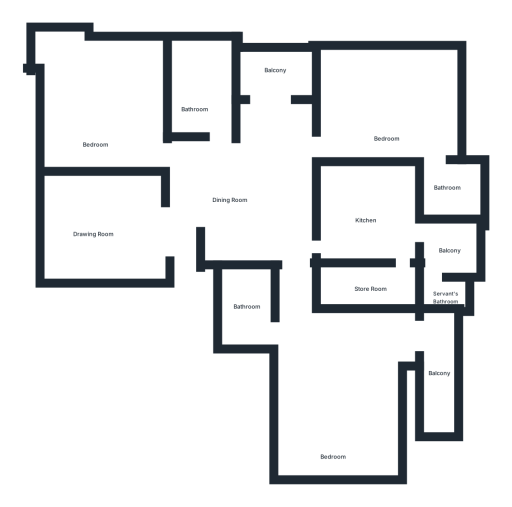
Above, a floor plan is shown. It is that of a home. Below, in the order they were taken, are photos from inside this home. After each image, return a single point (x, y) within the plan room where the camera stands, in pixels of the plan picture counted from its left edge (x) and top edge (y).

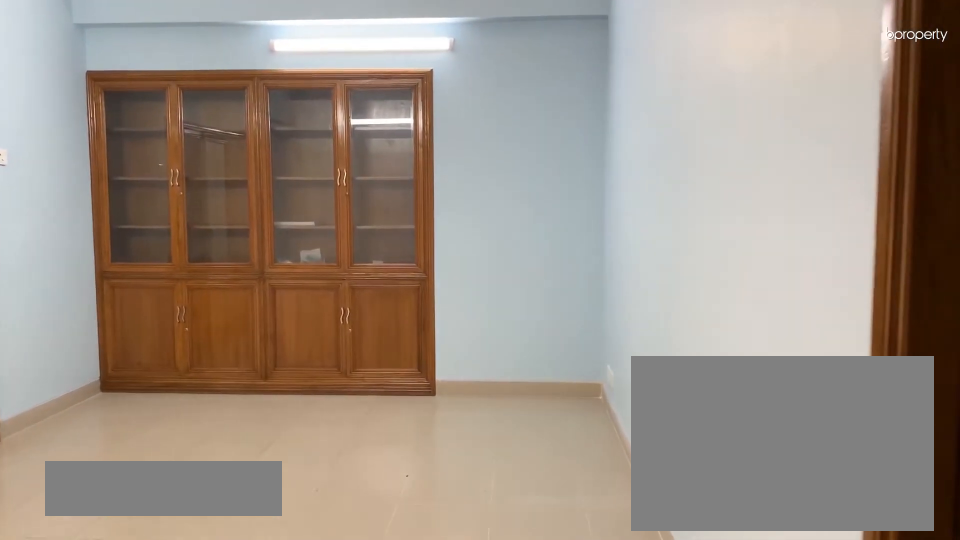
(305, 329)
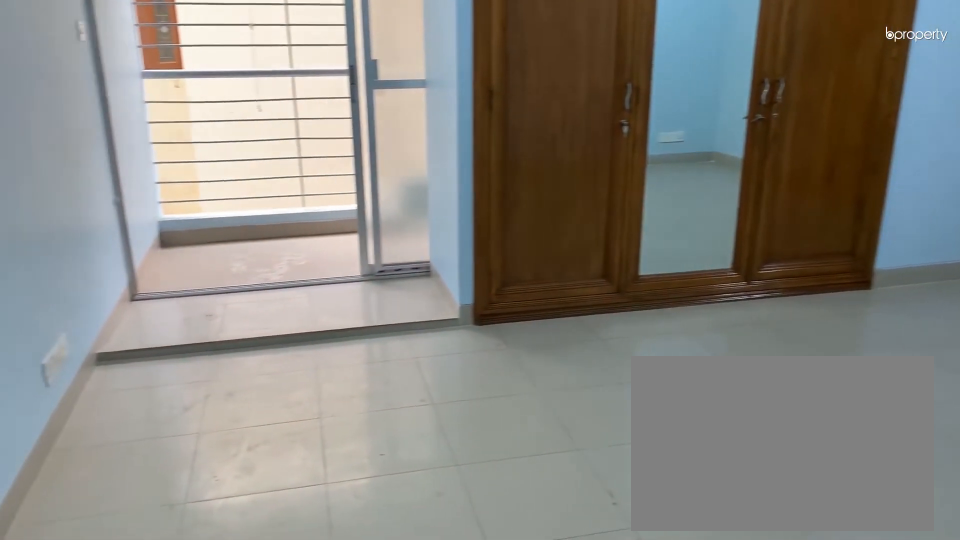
(339, 400)
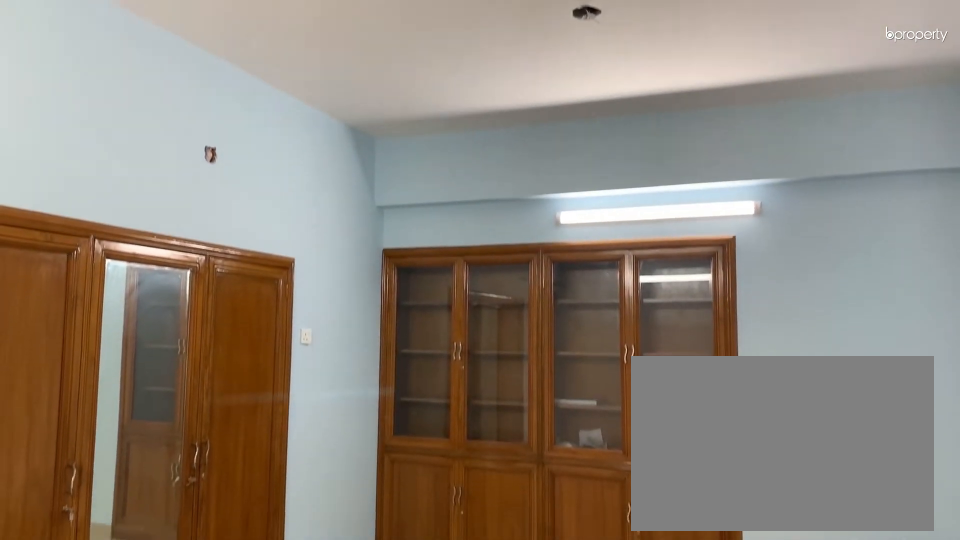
(339, 400)
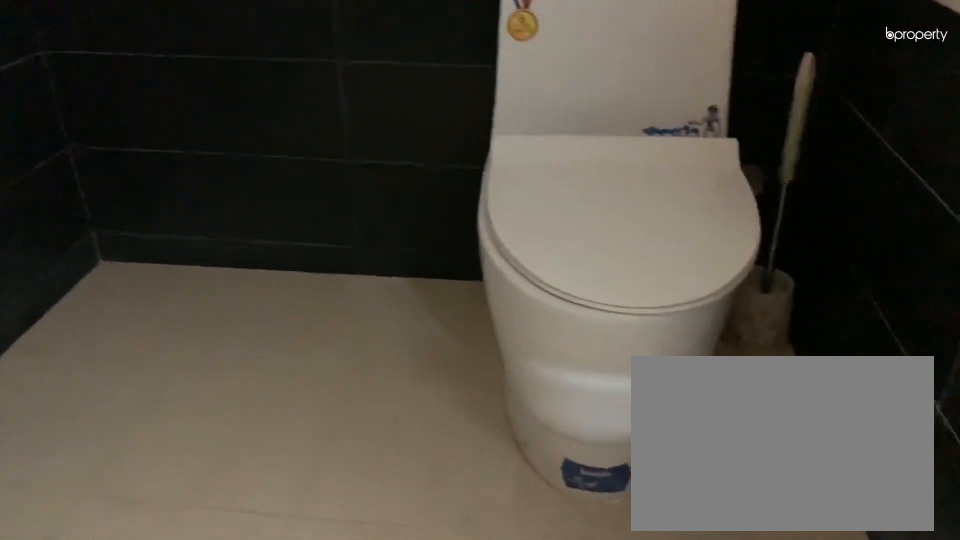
(242, 310)
